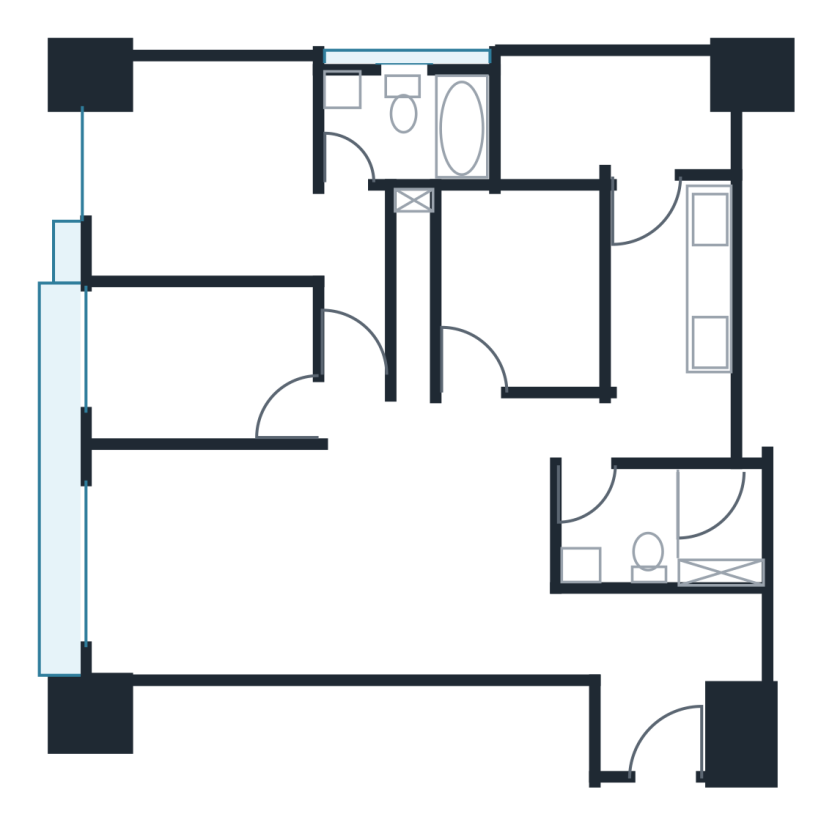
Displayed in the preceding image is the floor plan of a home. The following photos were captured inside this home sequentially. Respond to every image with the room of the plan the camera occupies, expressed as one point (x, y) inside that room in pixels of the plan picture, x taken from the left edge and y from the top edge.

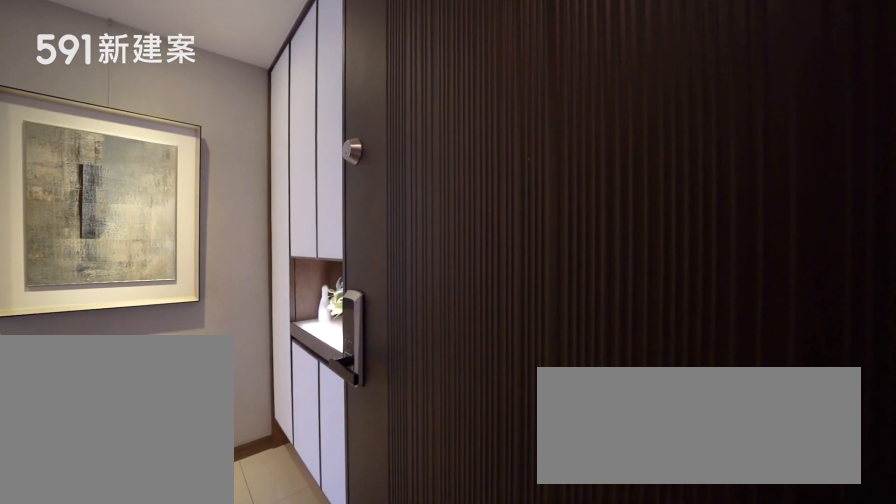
(656, 730)
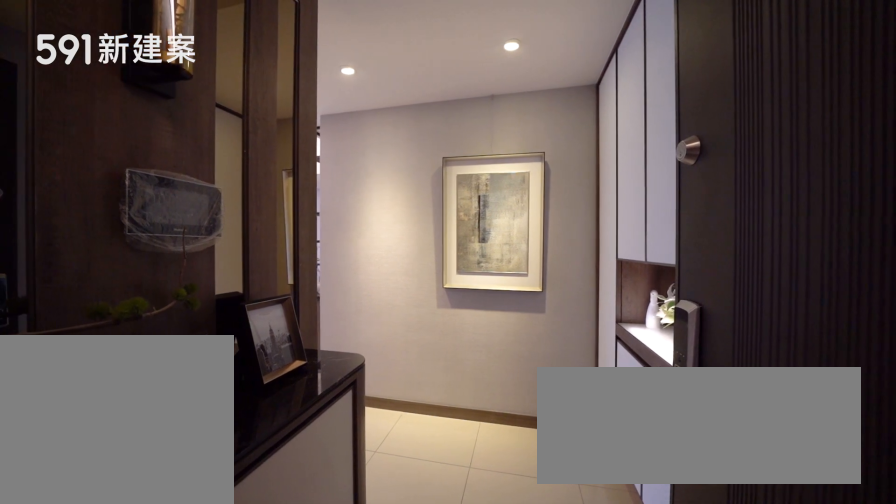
(656, 730)
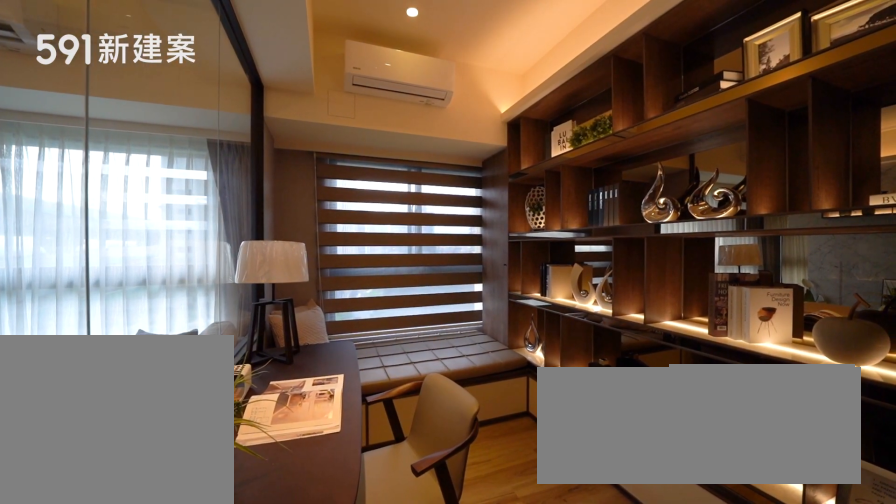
(196, 358)
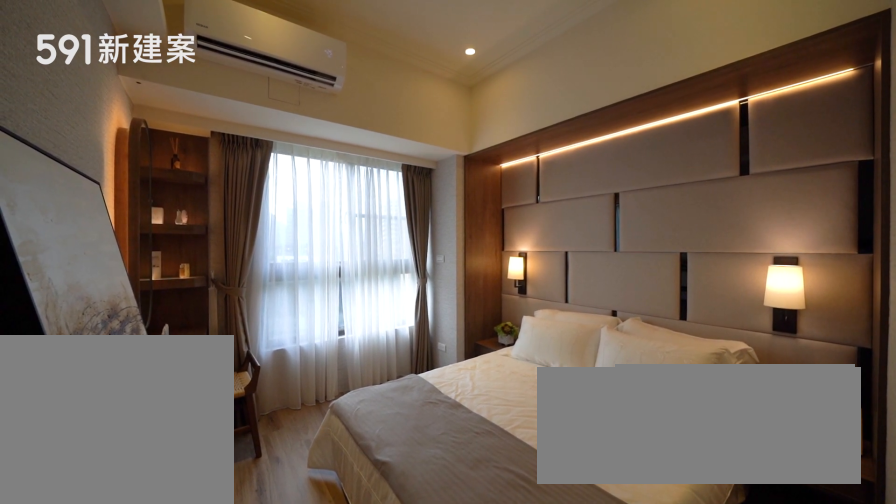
(249, 201)
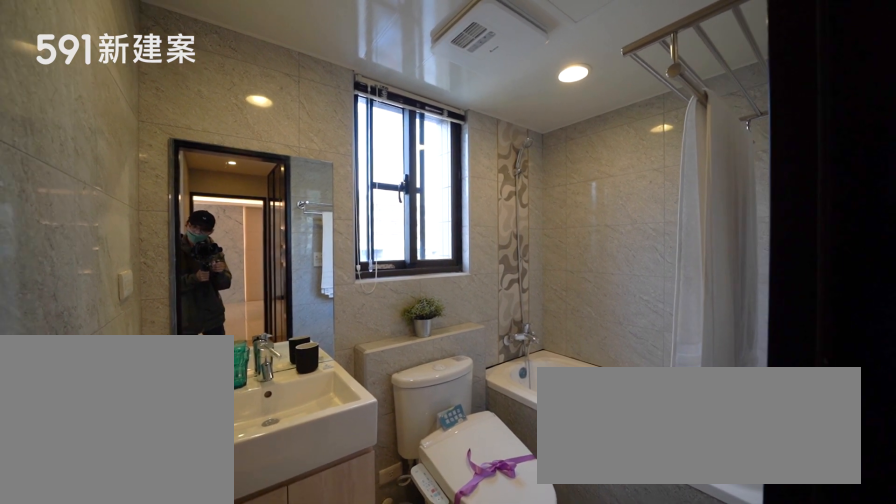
(415, 119)
